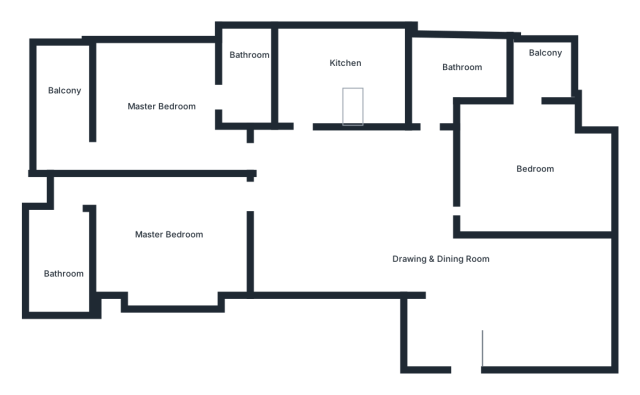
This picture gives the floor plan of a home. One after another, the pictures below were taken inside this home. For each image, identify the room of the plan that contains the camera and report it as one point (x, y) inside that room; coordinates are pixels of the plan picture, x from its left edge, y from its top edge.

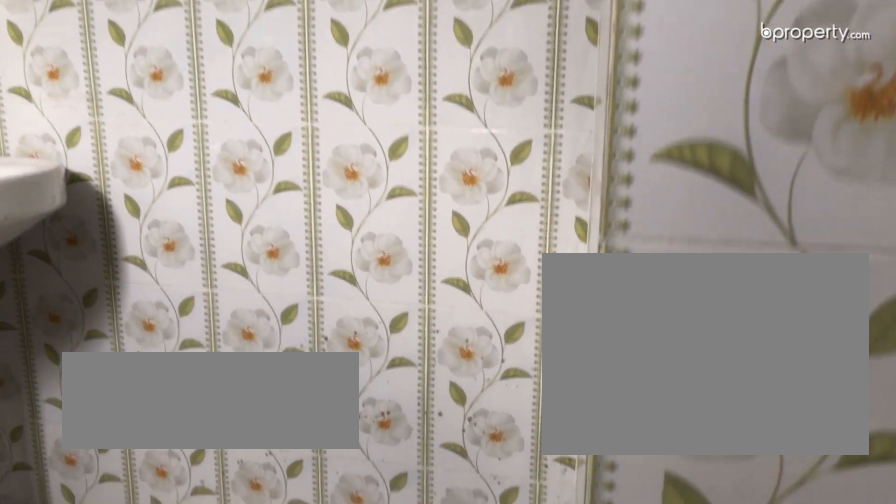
(241, 88)
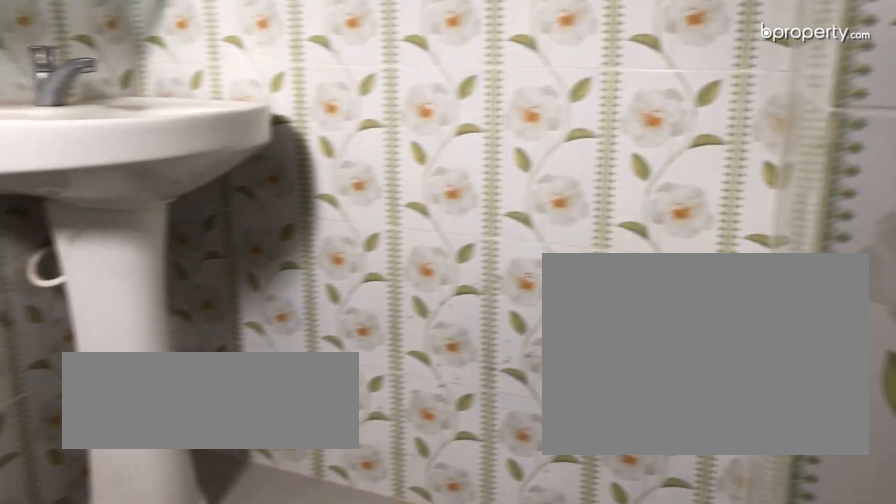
(241, 88)
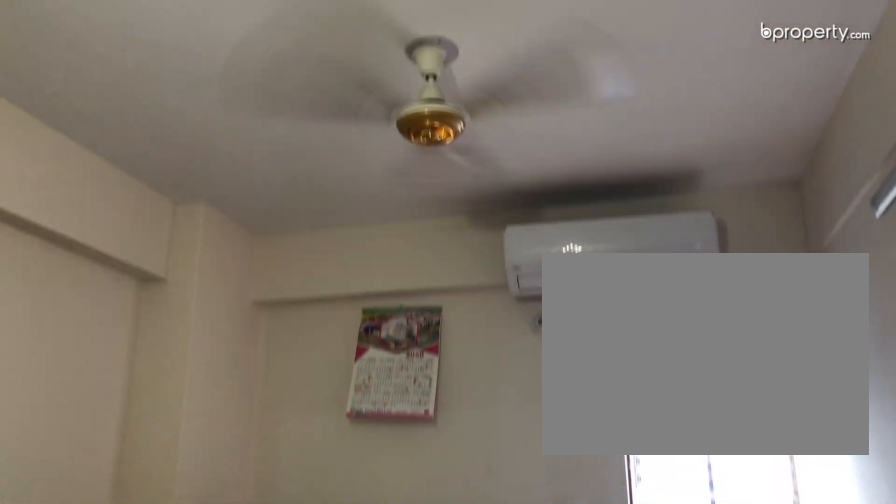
(179, 234)
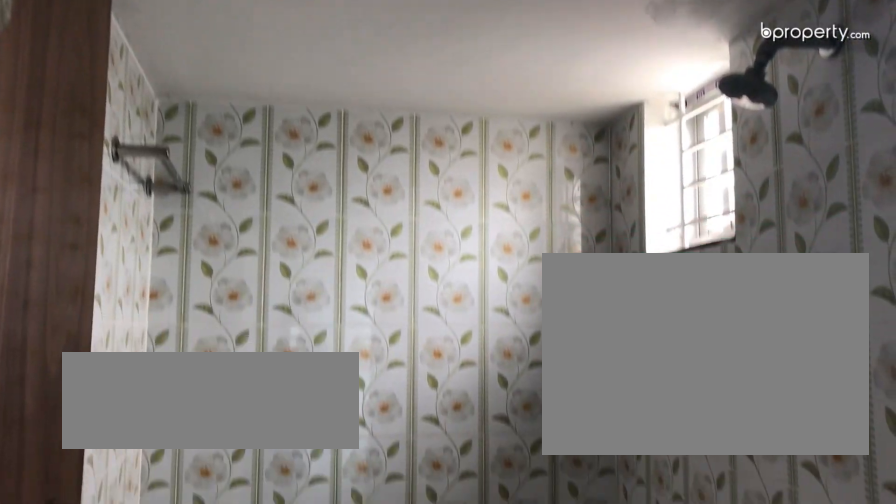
(50, 260)
